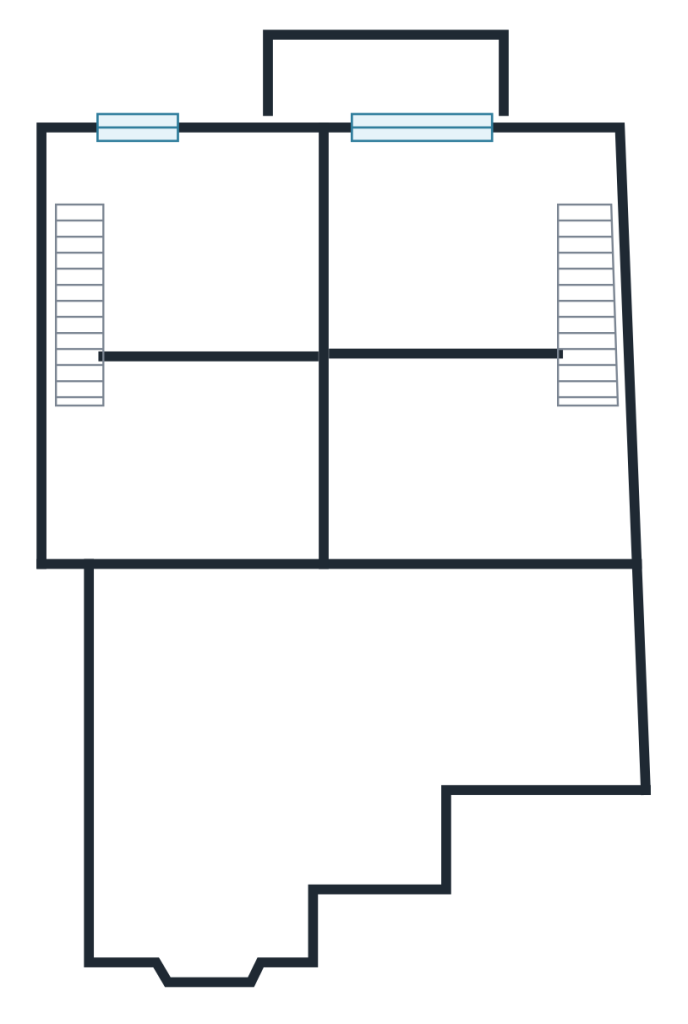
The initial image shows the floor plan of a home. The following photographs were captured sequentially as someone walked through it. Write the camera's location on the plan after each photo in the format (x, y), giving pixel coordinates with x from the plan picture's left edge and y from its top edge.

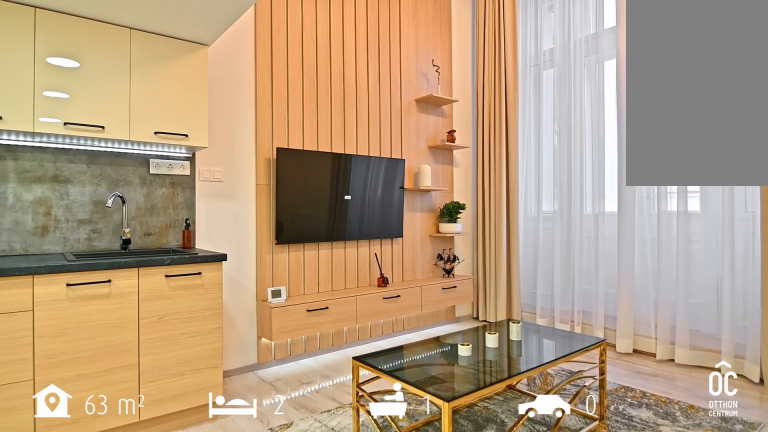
(445, 351)
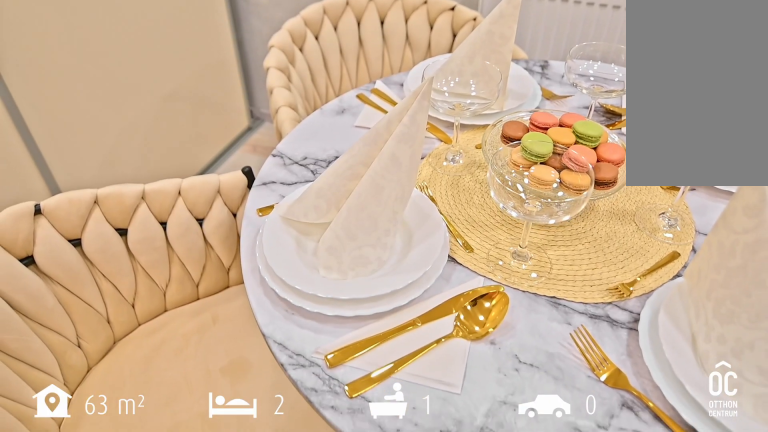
(445, 351)
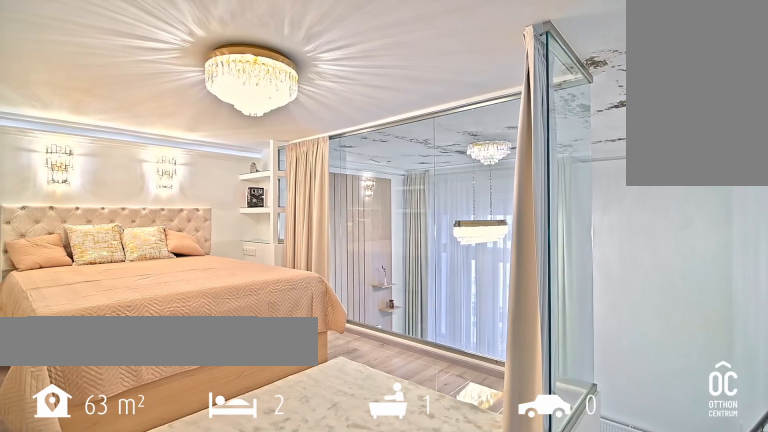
(458, 454)
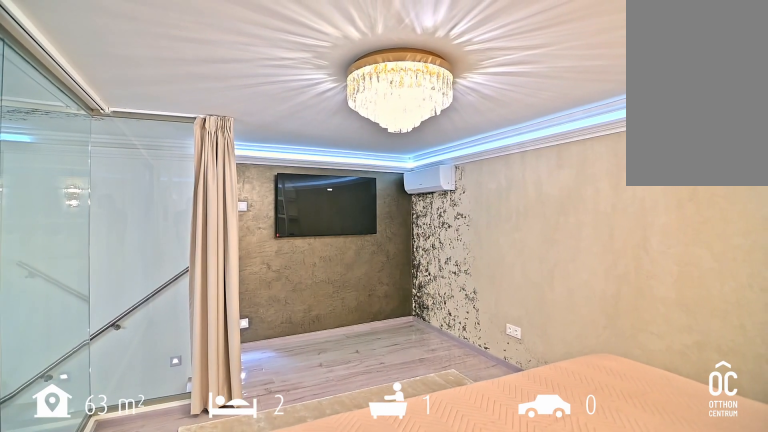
(458, 454)
